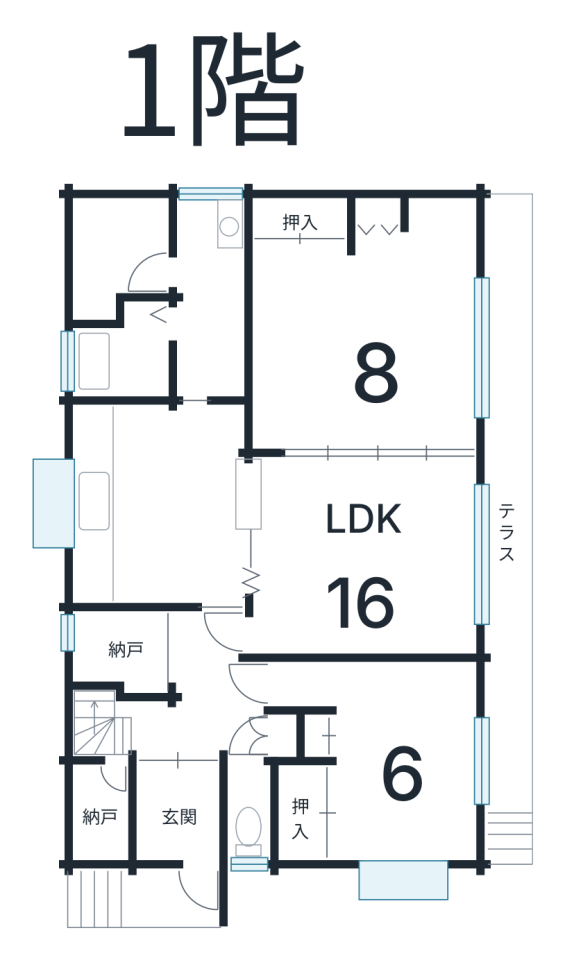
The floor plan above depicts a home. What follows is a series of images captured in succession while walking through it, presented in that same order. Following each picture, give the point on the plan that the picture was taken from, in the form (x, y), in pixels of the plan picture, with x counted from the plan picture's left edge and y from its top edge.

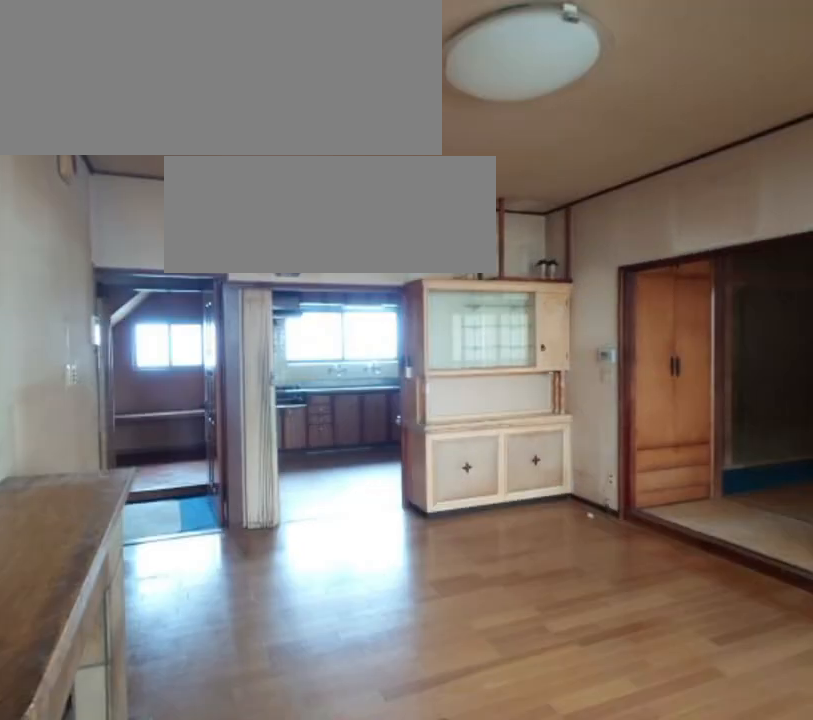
(400, 561)
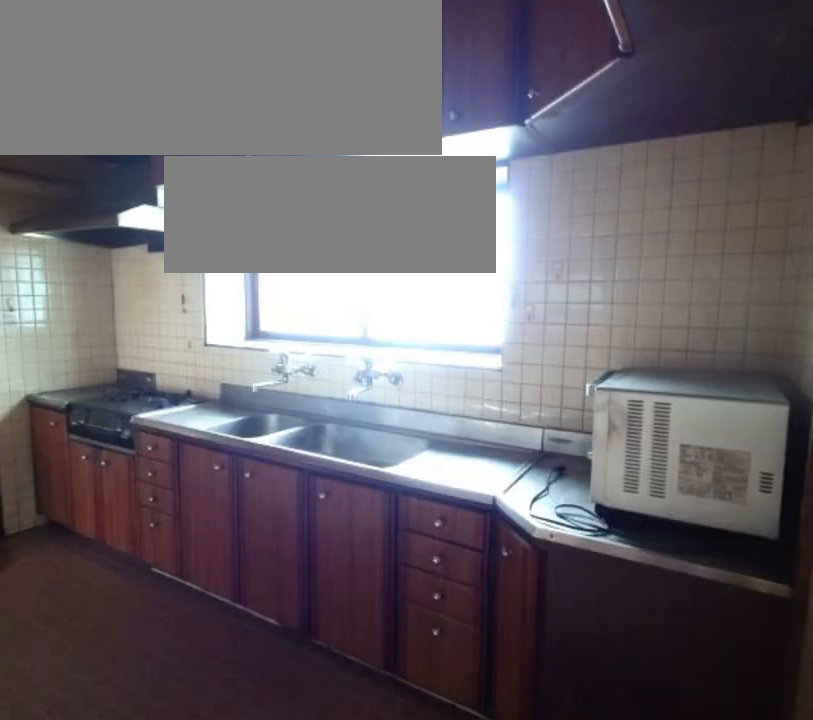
(204, 471)
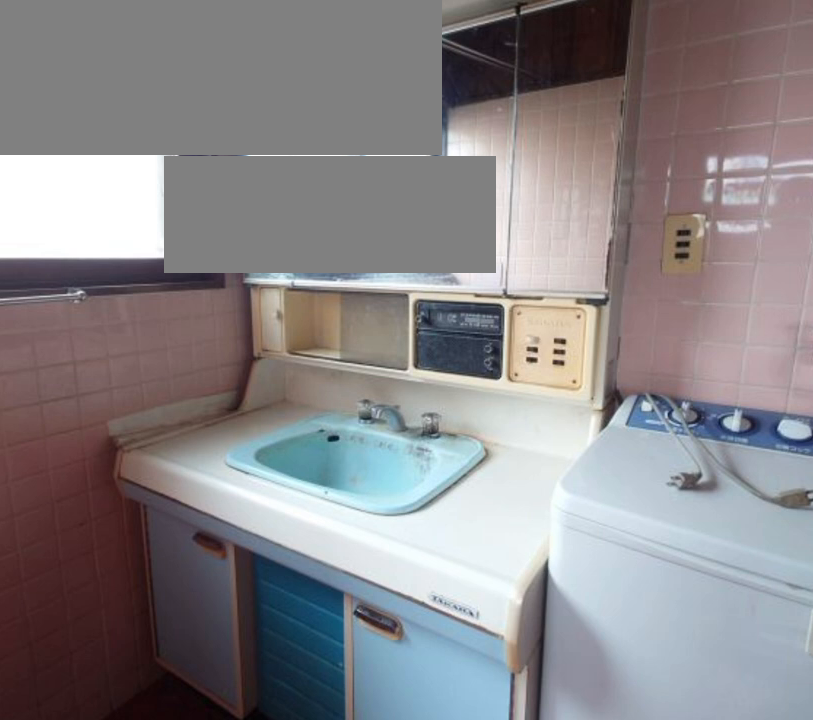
(245, 272)
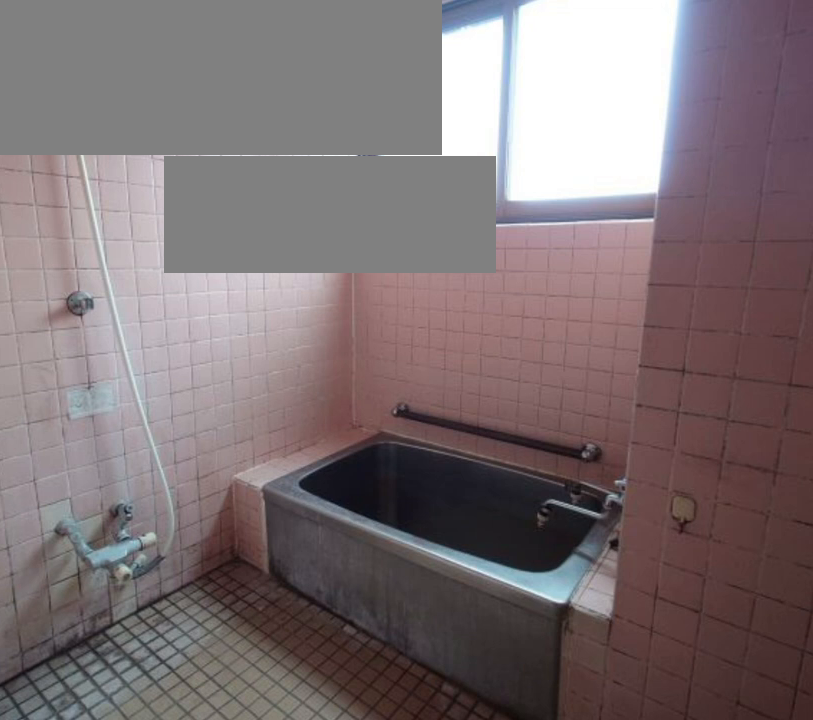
(121, 348)
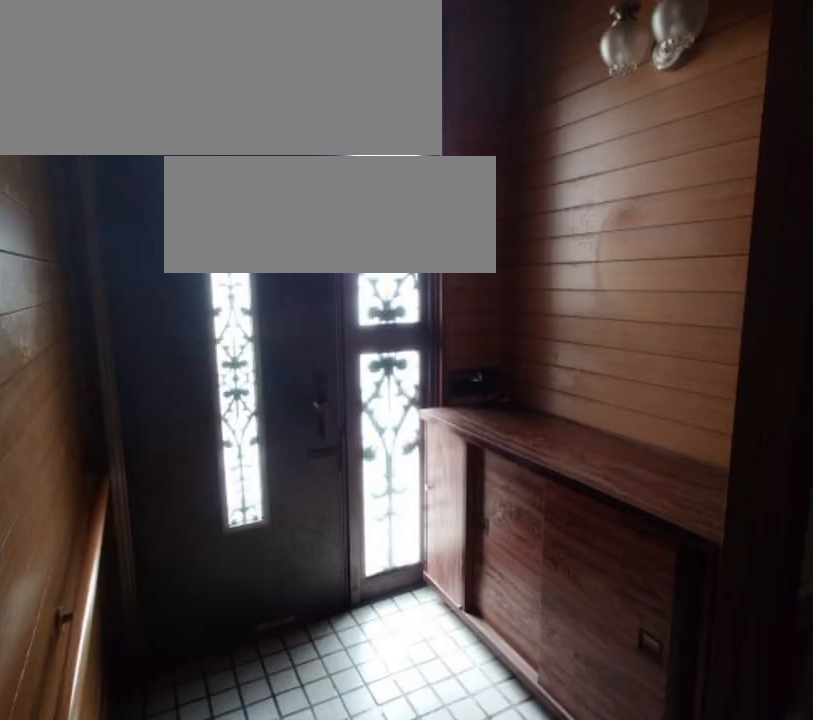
(208, 755)
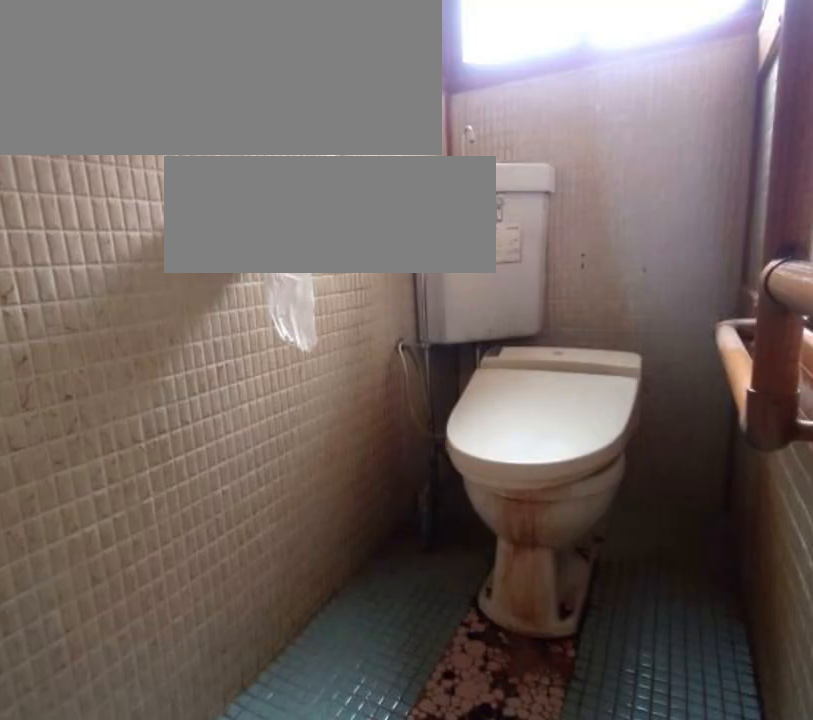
(260, 784)
